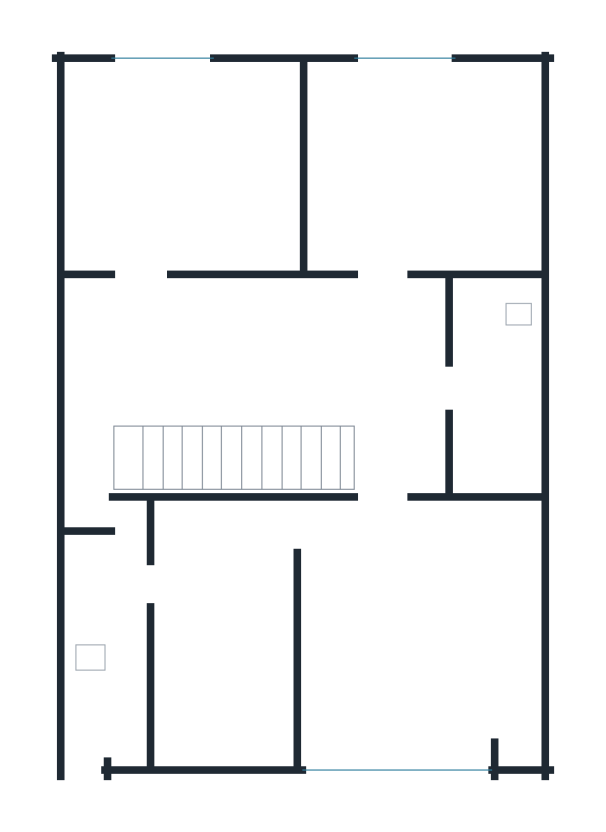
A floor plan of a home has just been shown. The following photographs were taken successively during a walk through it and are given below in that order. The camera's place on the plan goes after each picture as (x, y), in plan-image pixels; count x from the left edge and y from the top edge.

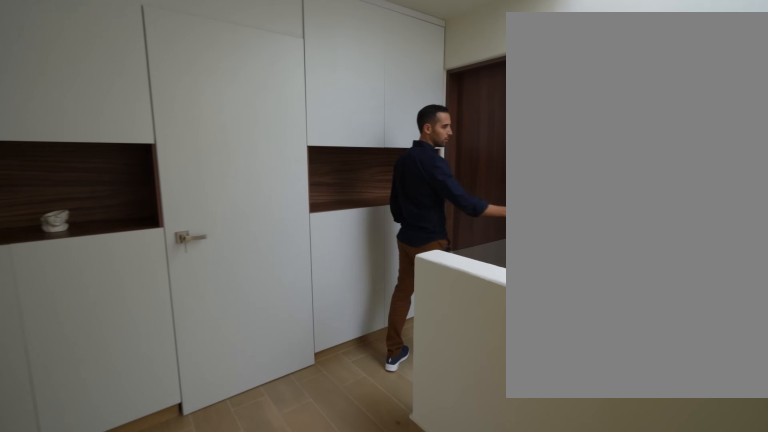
(286, 321)
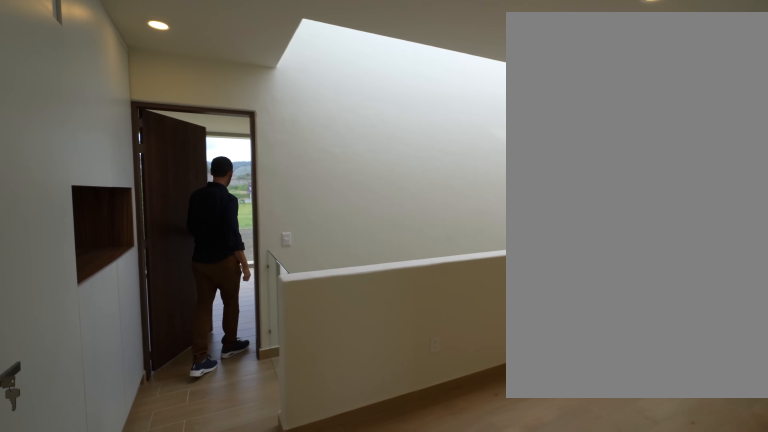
(378, 348)
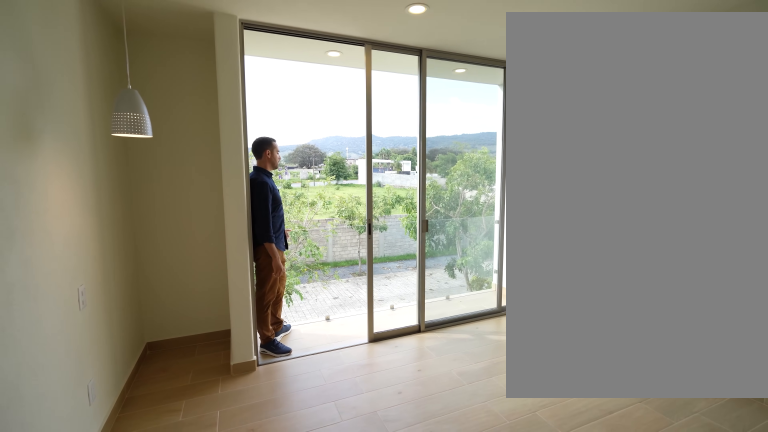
(496, 559)
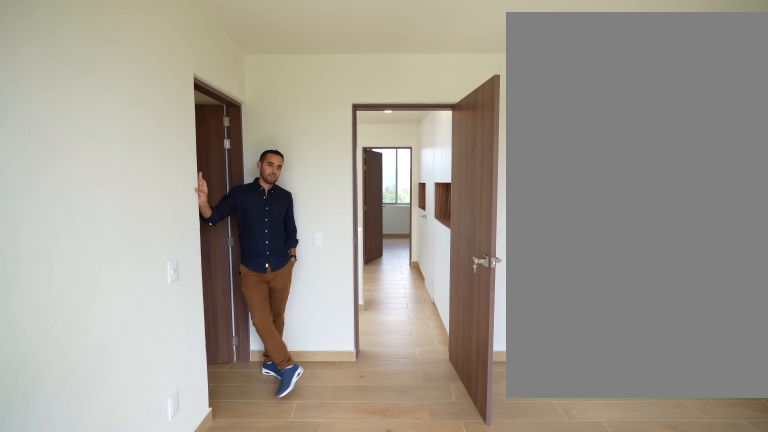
(371, 746)
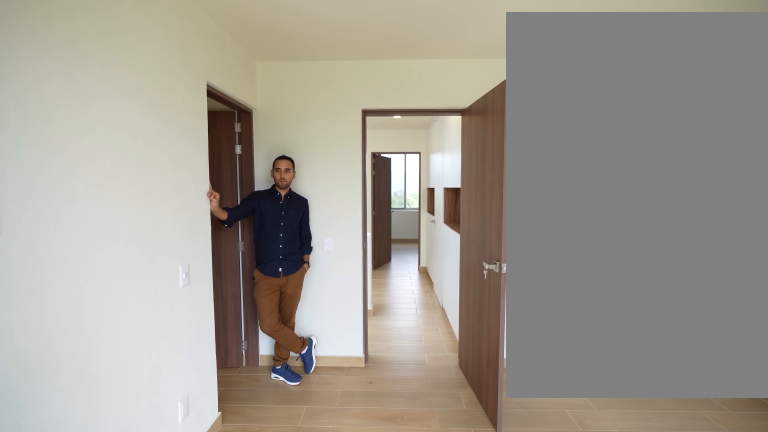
(374, 746)
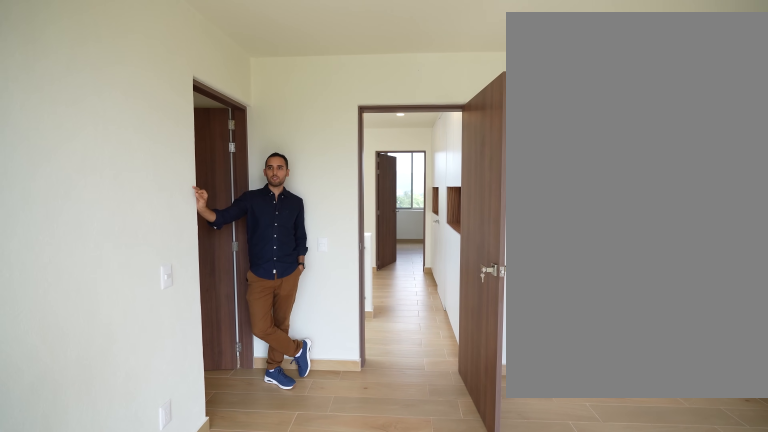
(374, 746)
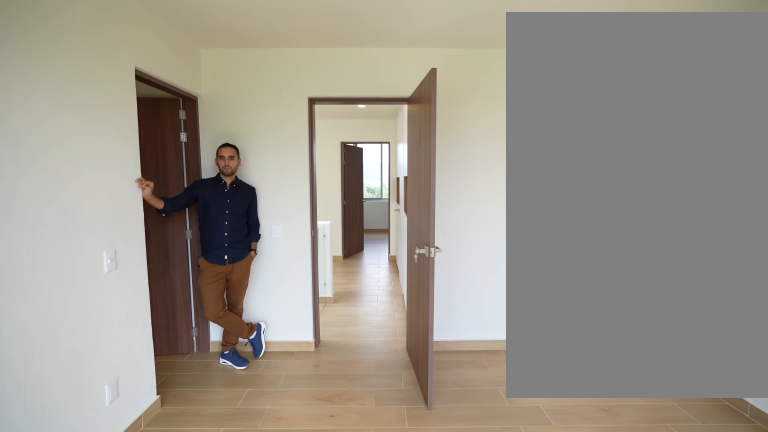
(384, 736)
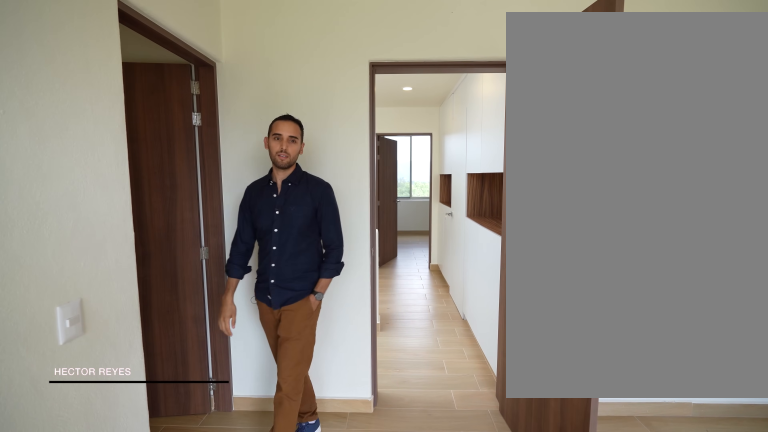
(402, 715)
